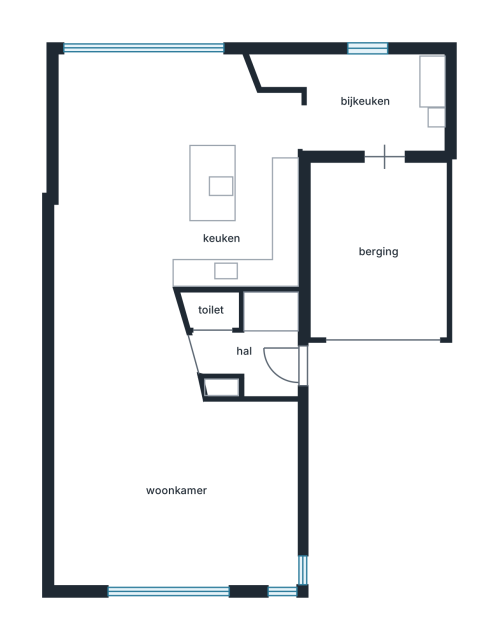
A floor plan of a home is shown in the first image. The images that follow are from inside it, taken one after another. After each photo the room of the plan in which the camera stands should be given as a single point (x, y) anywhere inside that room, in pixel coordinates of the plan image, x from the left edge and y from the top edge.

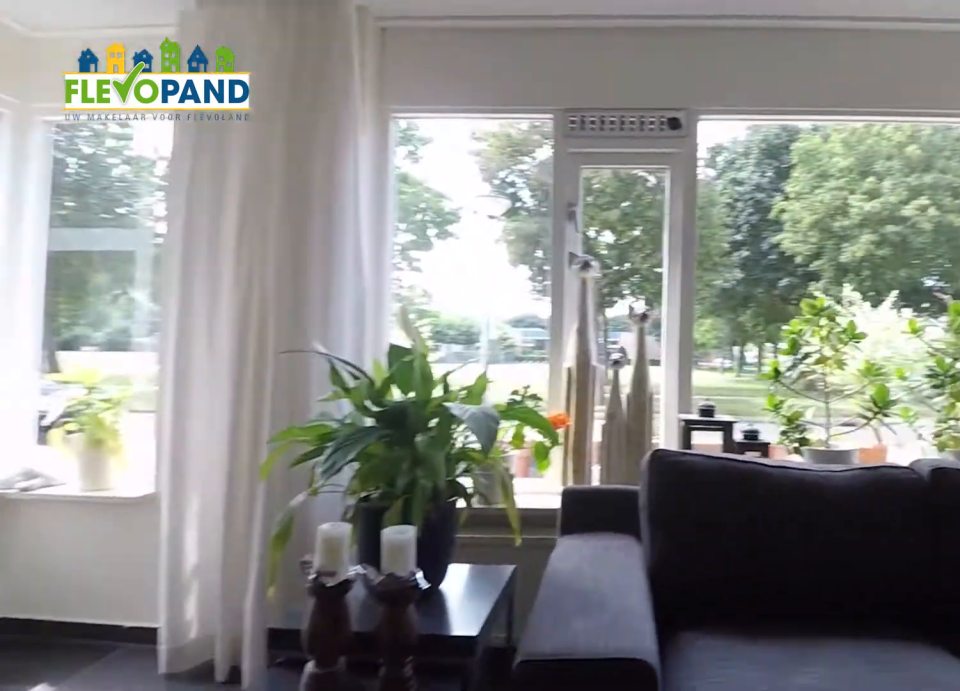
(134, 423)
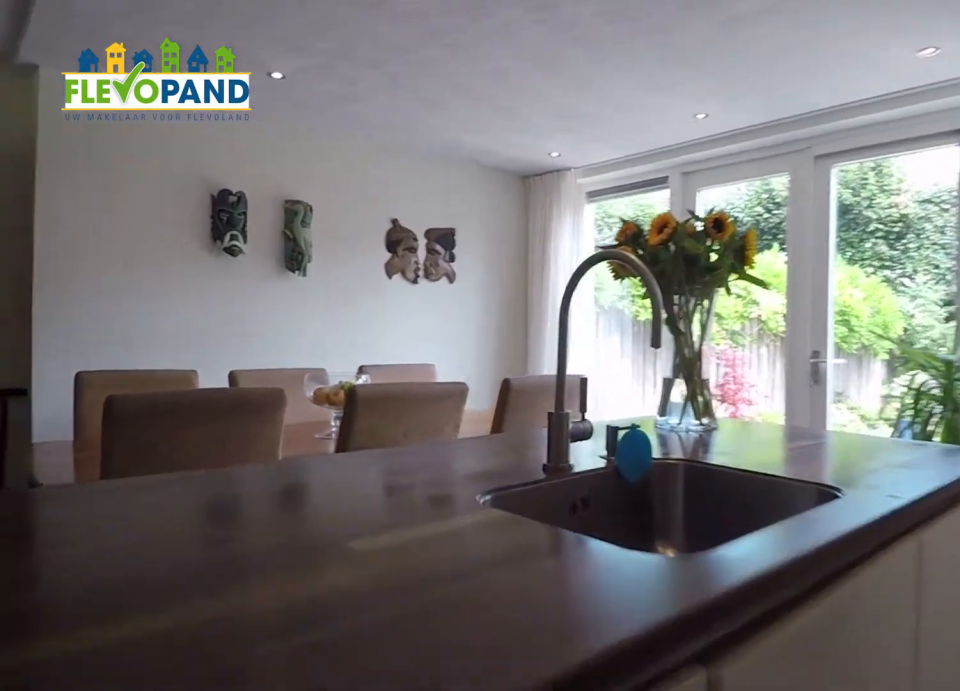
(174, 171)
